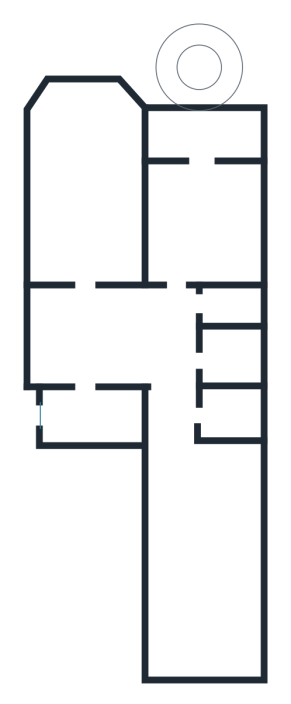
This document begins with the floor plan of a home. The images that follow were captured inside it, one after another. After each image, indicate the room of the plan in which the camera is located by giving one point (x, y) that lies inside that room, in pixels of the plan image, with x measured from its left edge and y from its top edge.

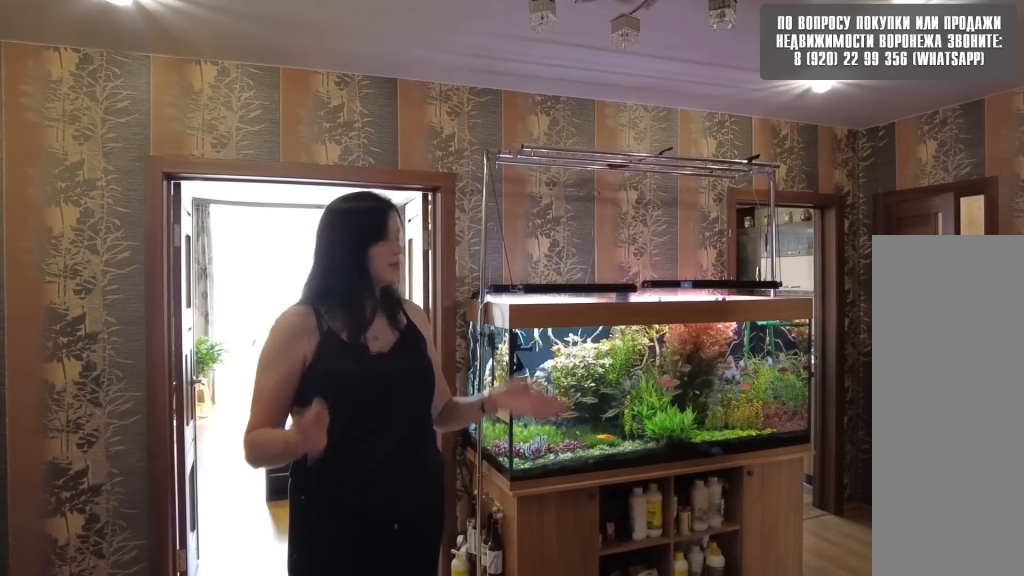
(92, 347)
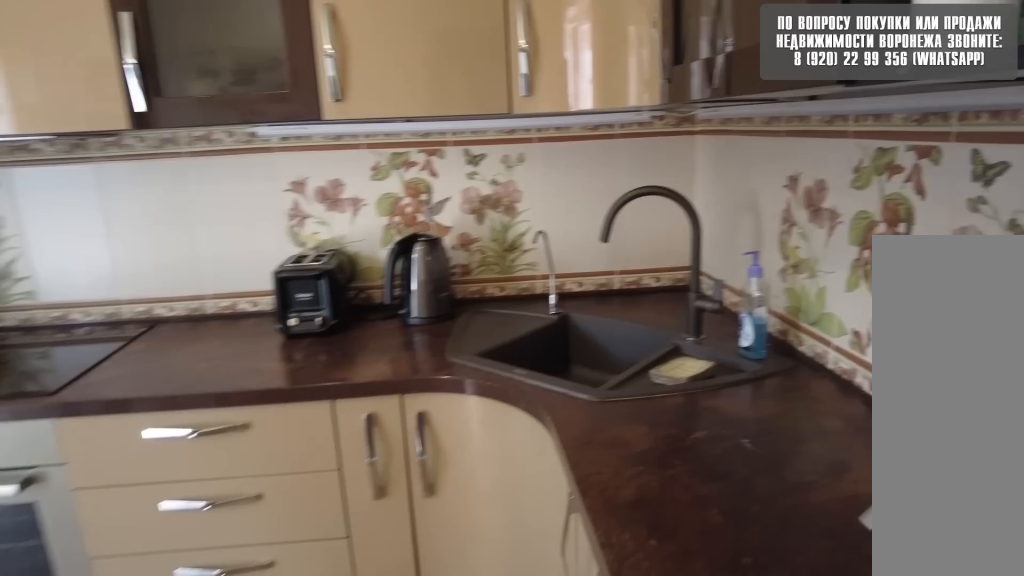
(207, 248)
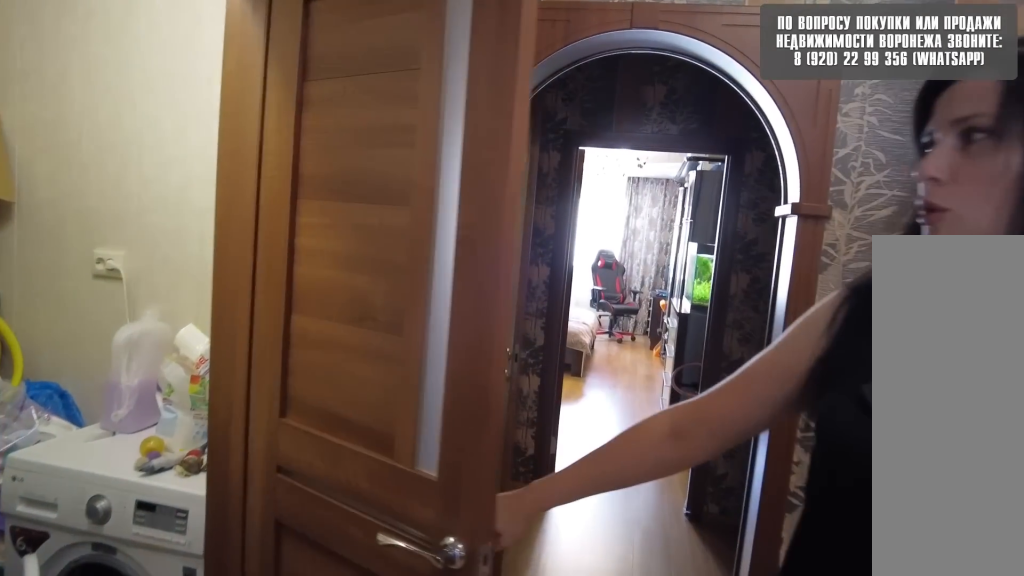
(174, 354)
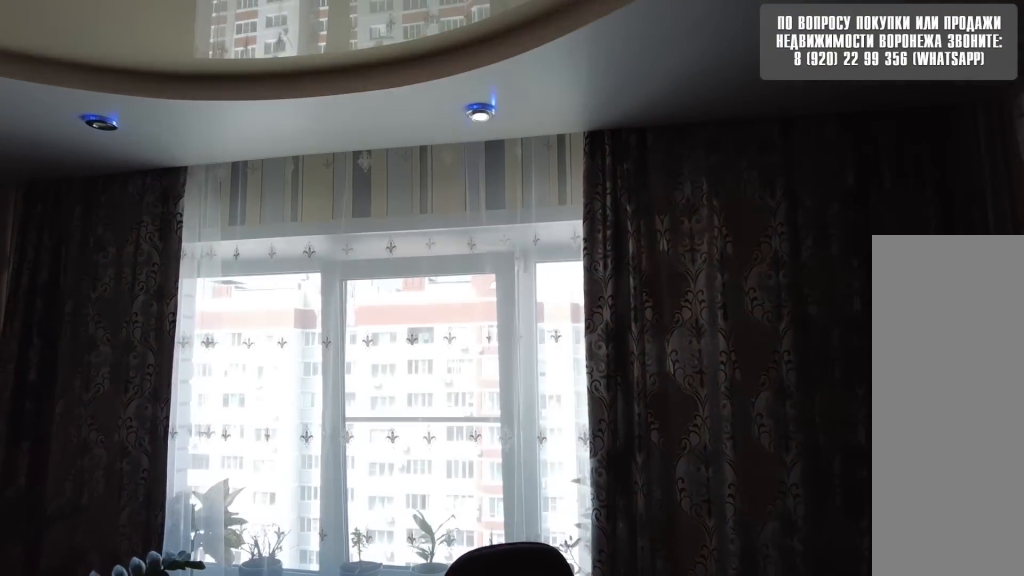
(194, 527)
